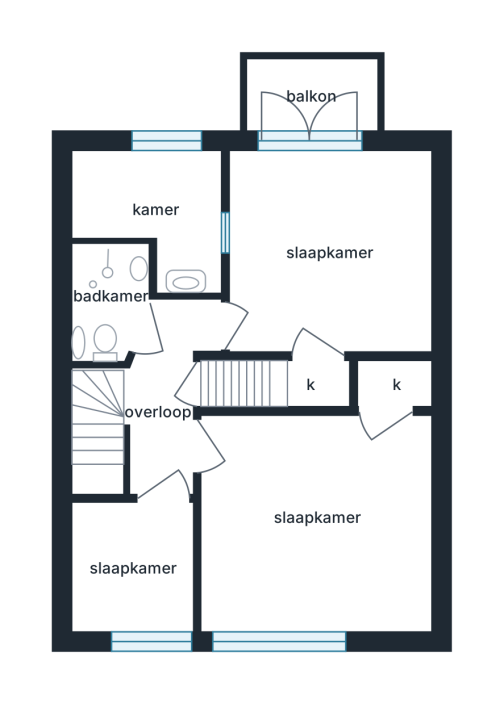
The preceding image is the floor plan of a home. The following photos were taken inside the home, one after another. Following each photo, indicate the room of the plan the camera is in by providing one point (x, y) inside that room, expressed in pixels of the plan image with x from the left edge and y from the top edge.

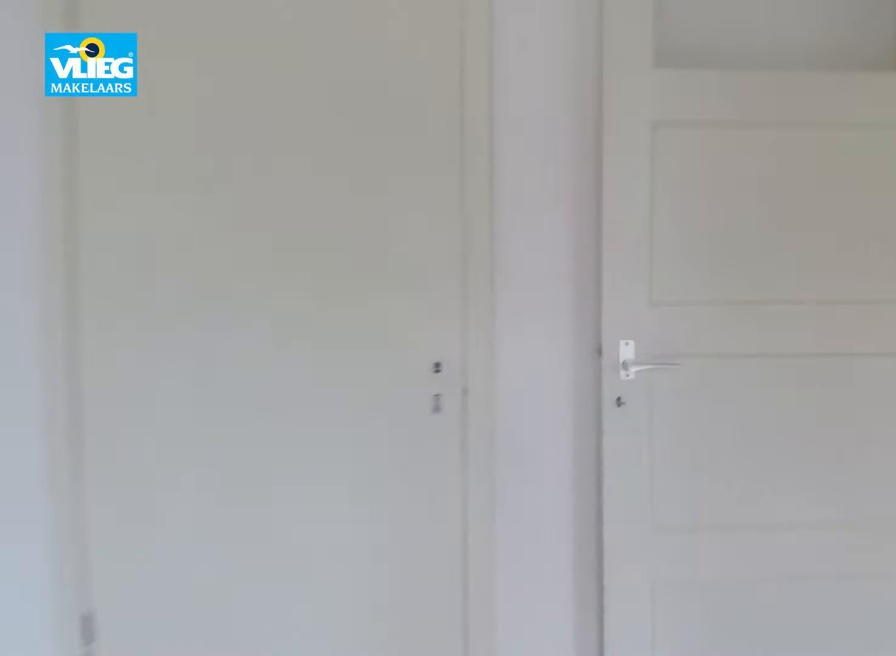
(301, 333)
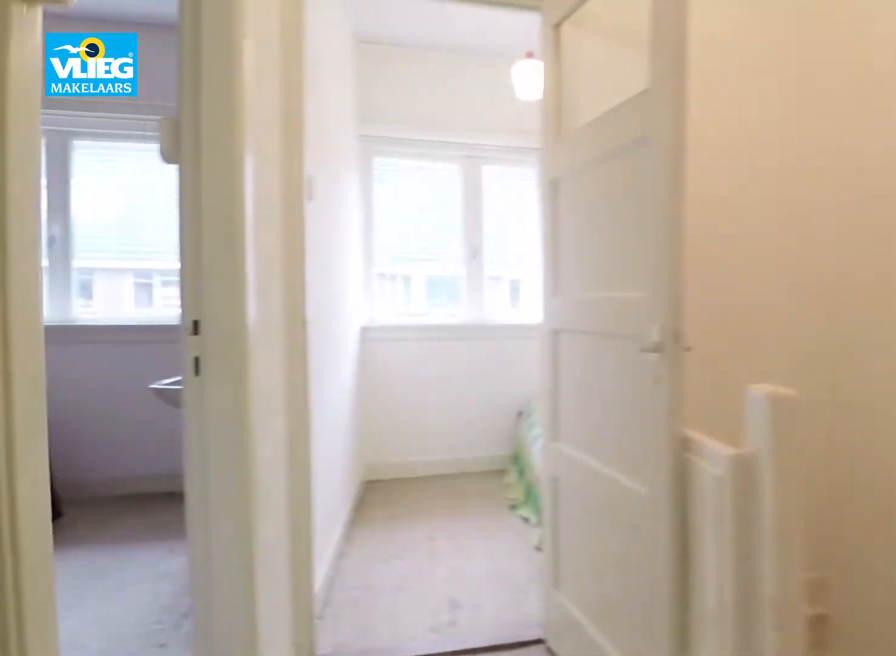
(152, 405)
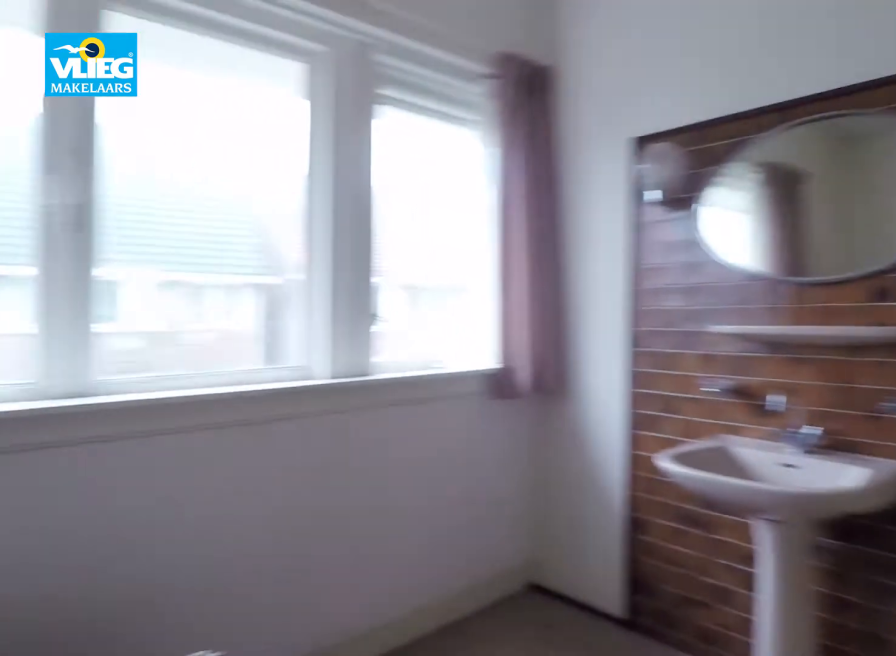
(353, 610)
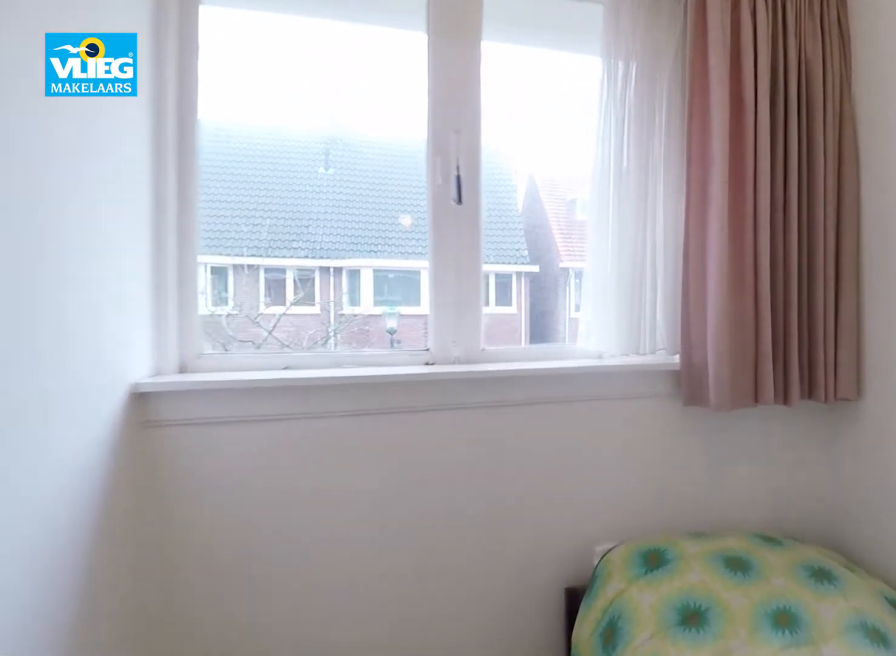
(128, 569)
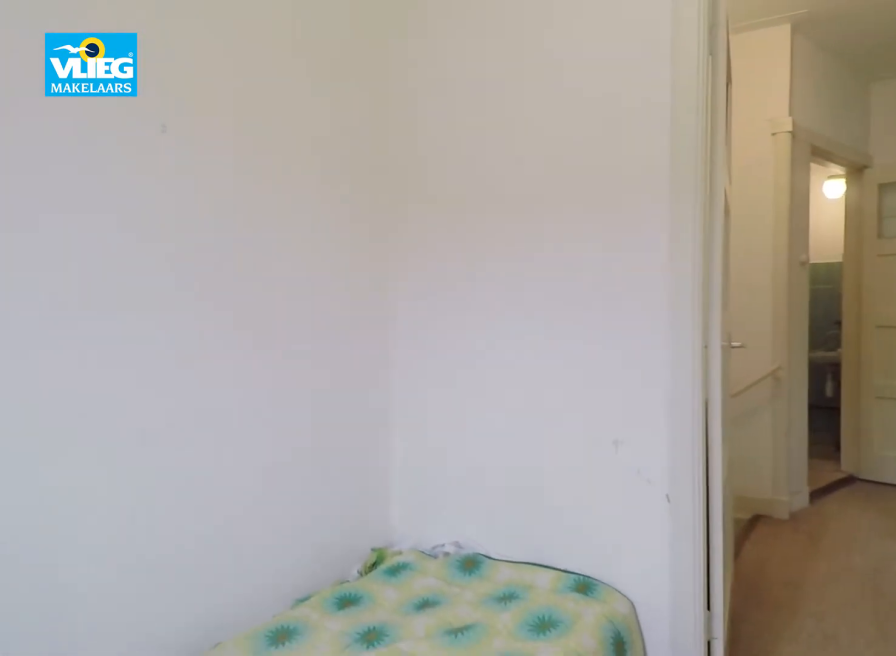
(128, 569)
